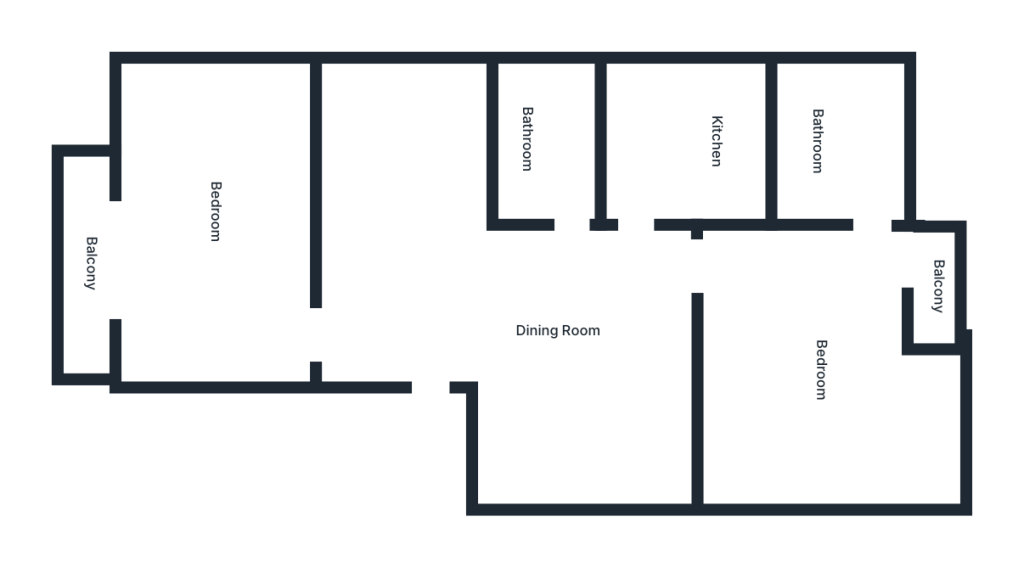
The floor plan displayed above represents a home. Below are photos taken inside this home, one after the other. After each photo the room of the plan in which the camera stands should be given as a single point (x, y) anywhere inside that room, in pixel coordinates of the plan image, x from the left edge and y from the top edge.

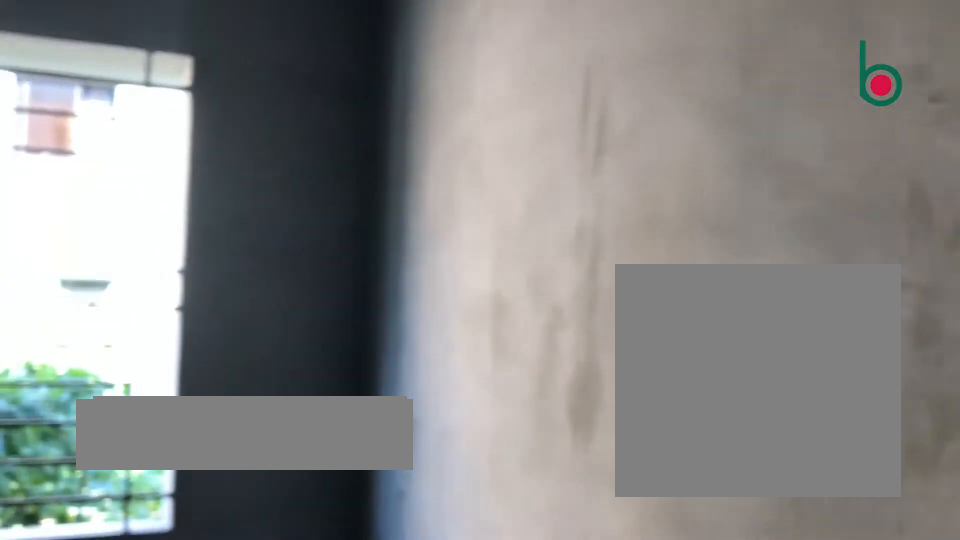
(205, 205)
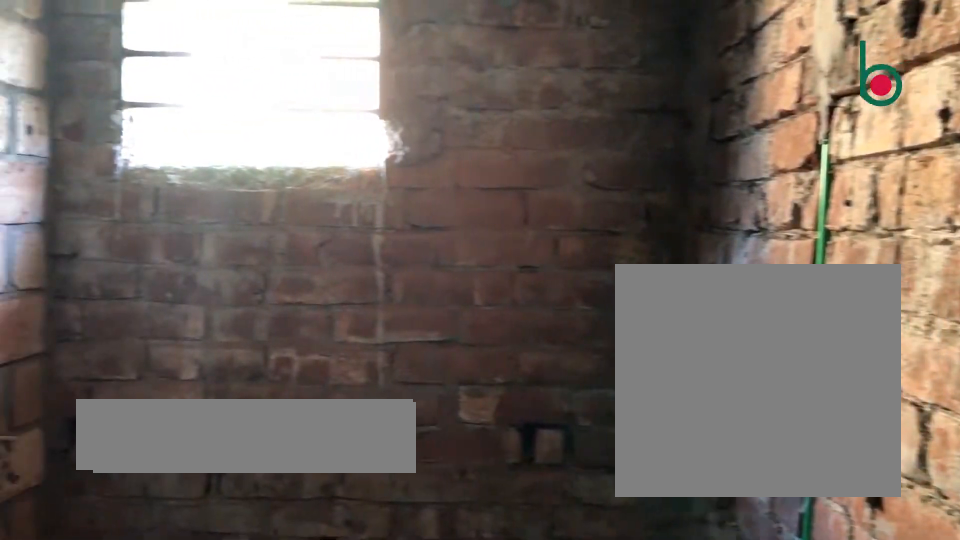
(561, 152)
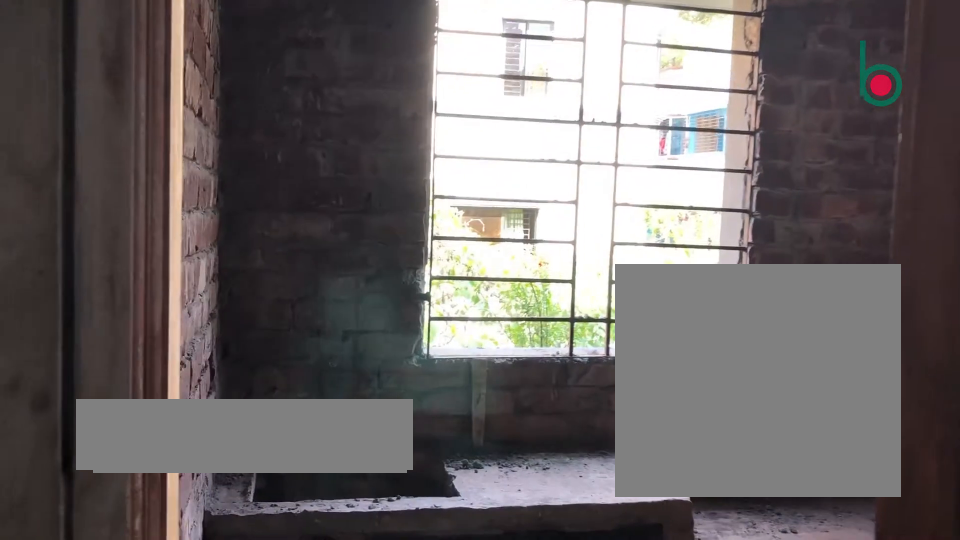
(714, 145)
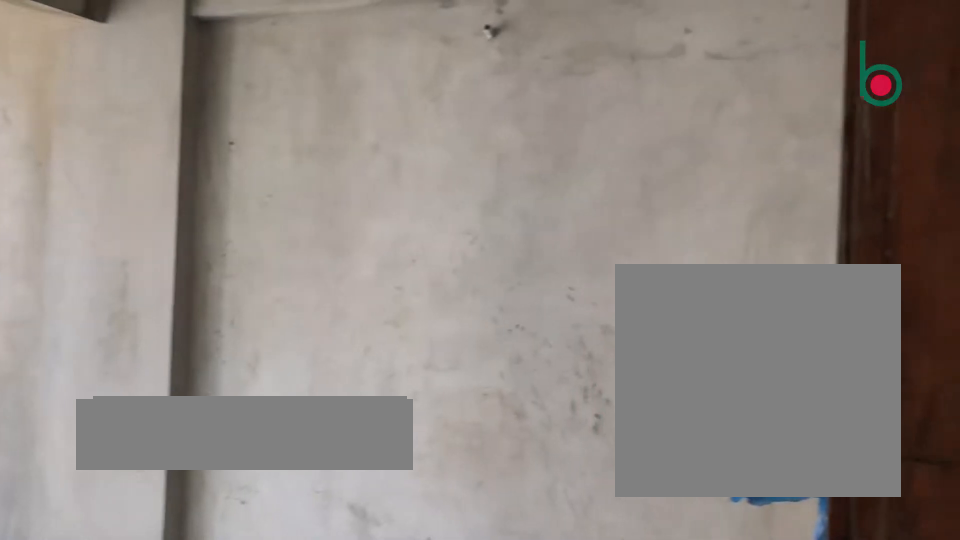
(821, 370)
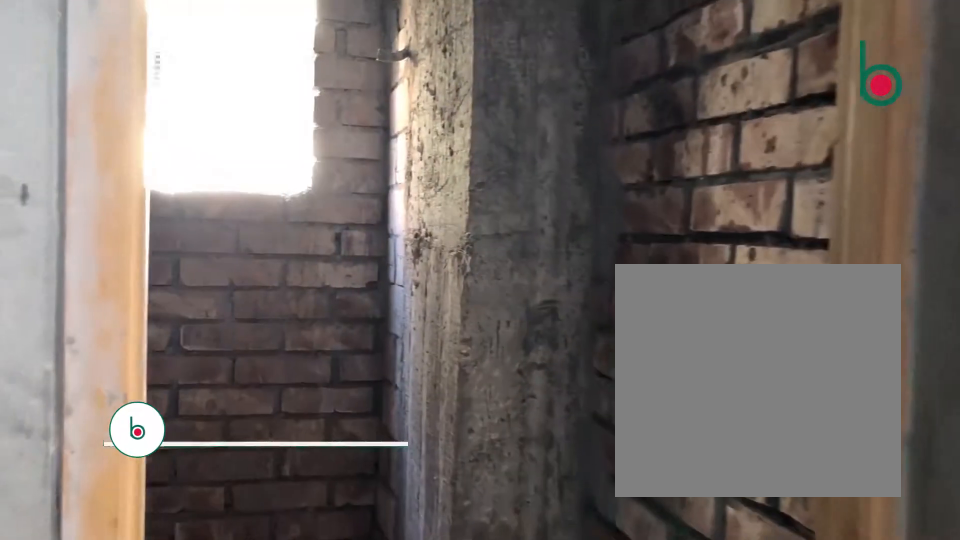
(832, 142)
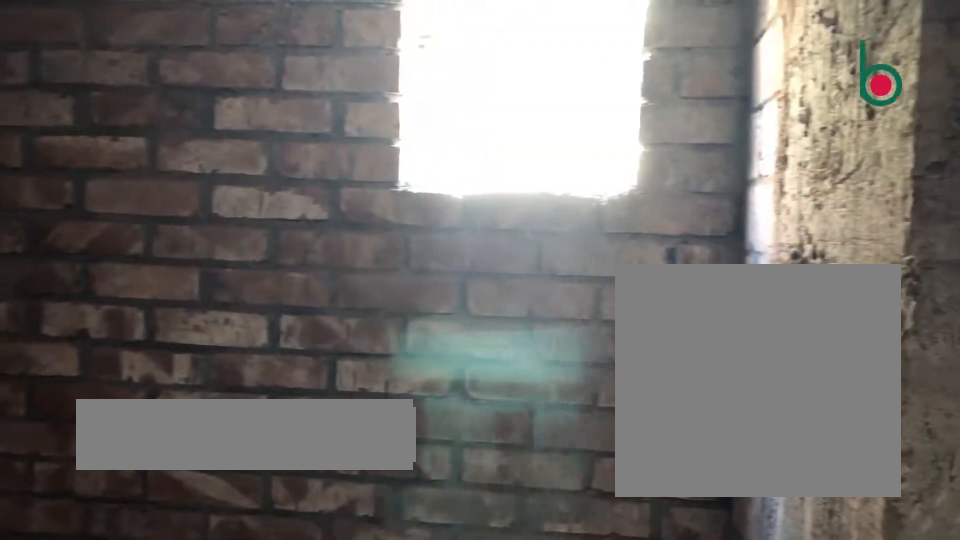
(832, 142)
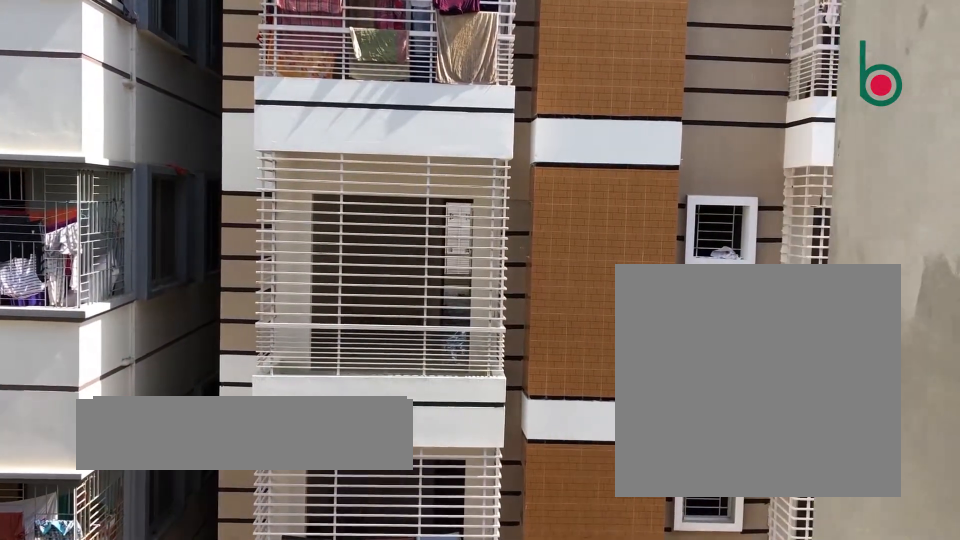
(936, 284)
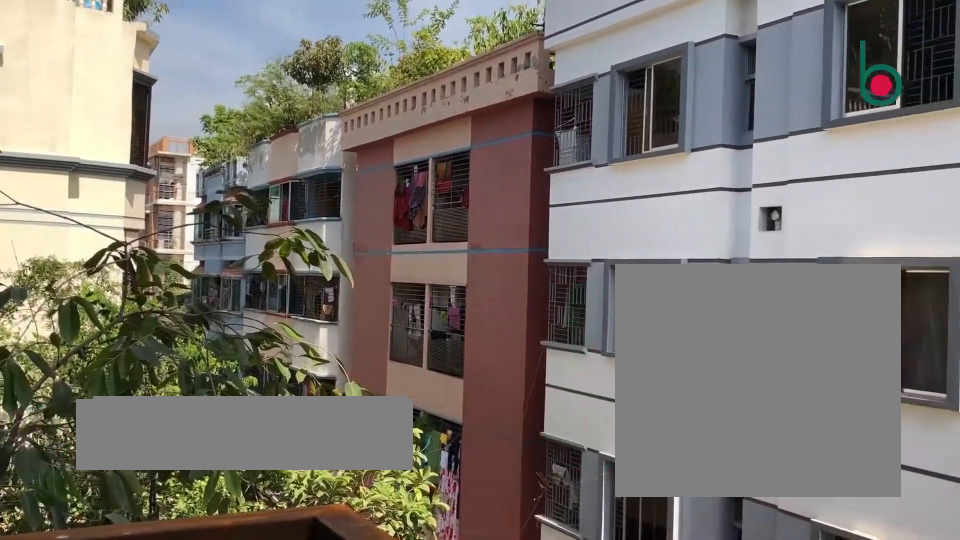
(935, 285)
